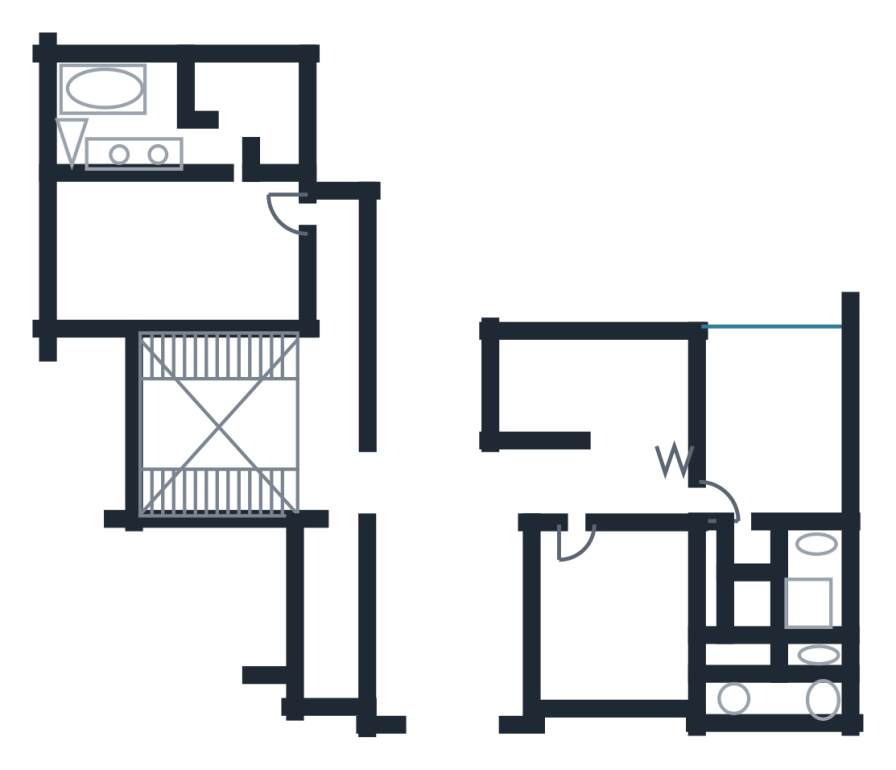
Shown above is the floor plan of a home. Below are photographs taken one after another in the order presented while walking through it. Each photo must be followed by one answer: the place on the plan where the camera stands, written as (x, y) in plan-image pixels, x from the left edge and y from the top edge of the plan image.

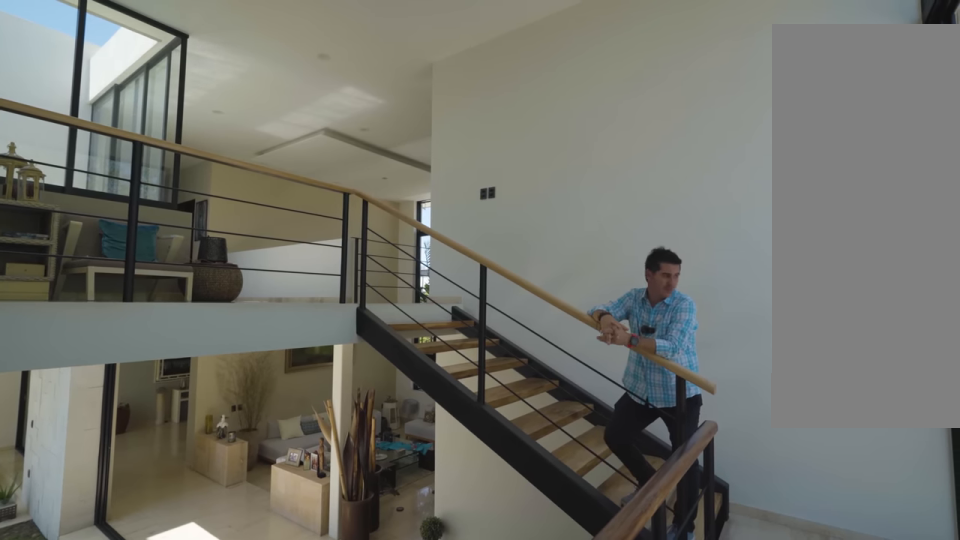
(161, 365)
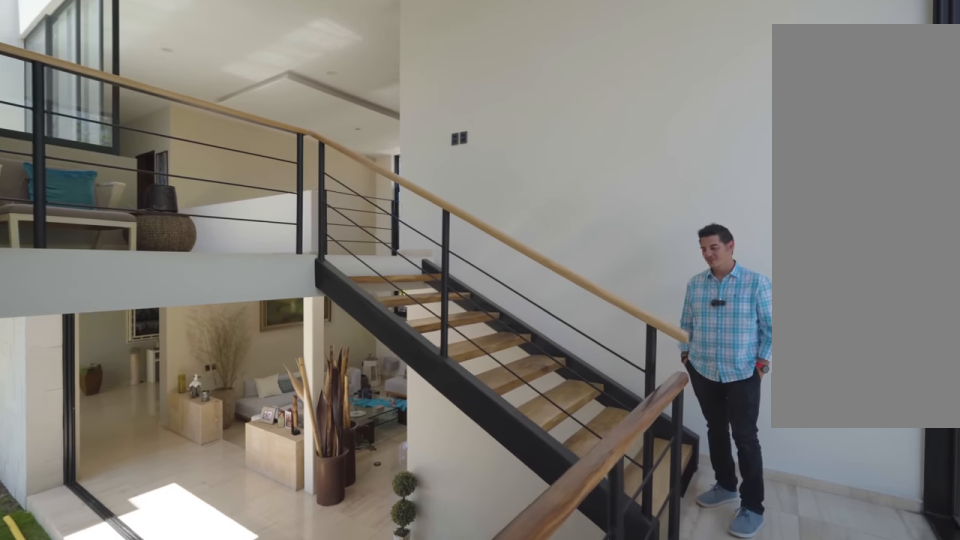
(168, 357)
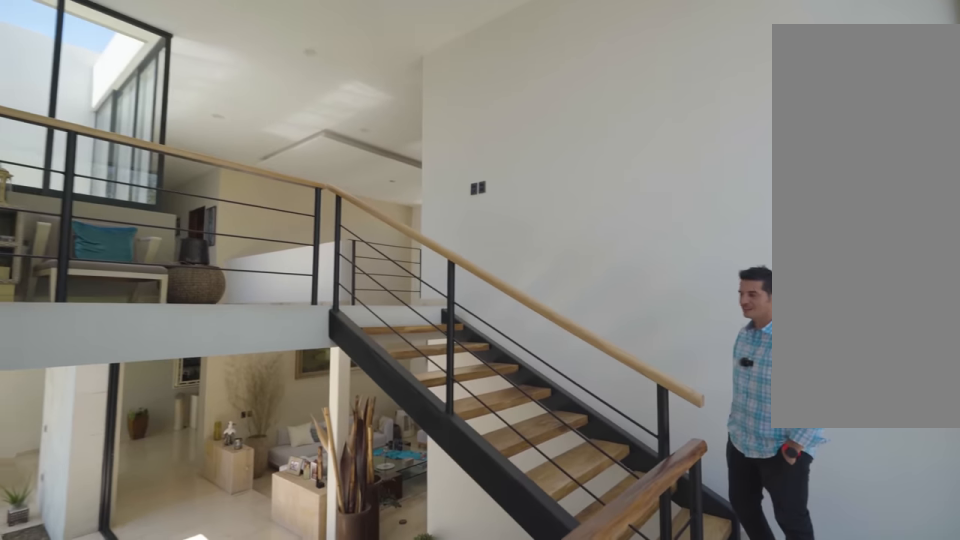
(161, 357)
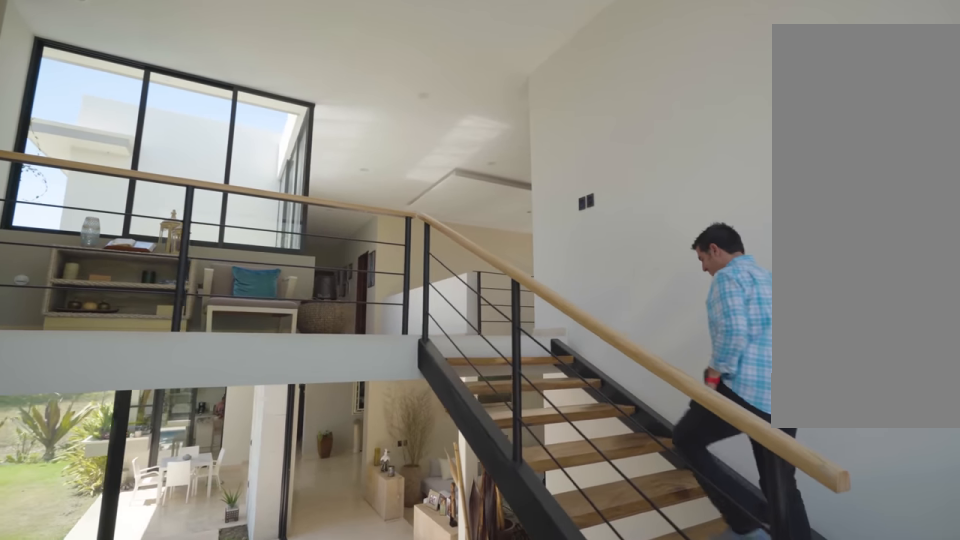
(161, 368)
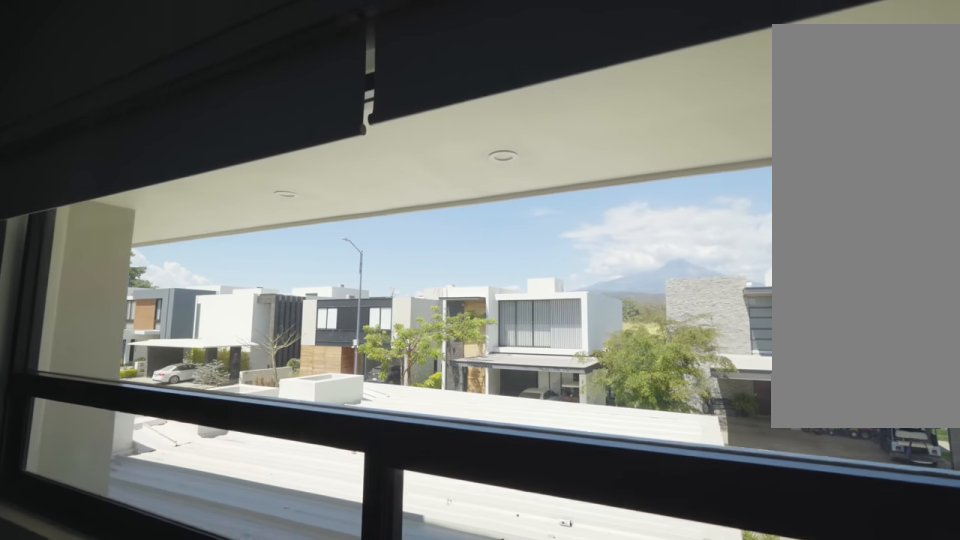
(615, 684)
